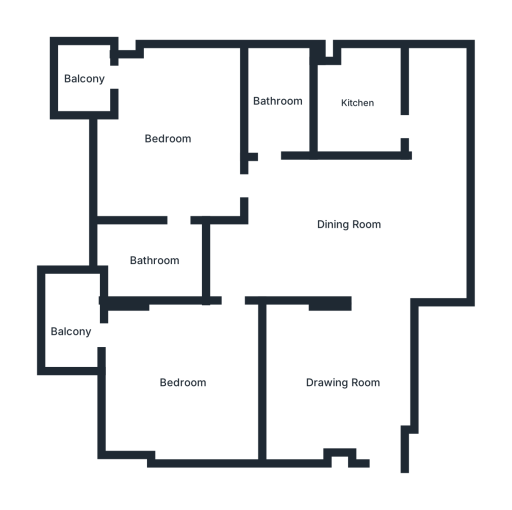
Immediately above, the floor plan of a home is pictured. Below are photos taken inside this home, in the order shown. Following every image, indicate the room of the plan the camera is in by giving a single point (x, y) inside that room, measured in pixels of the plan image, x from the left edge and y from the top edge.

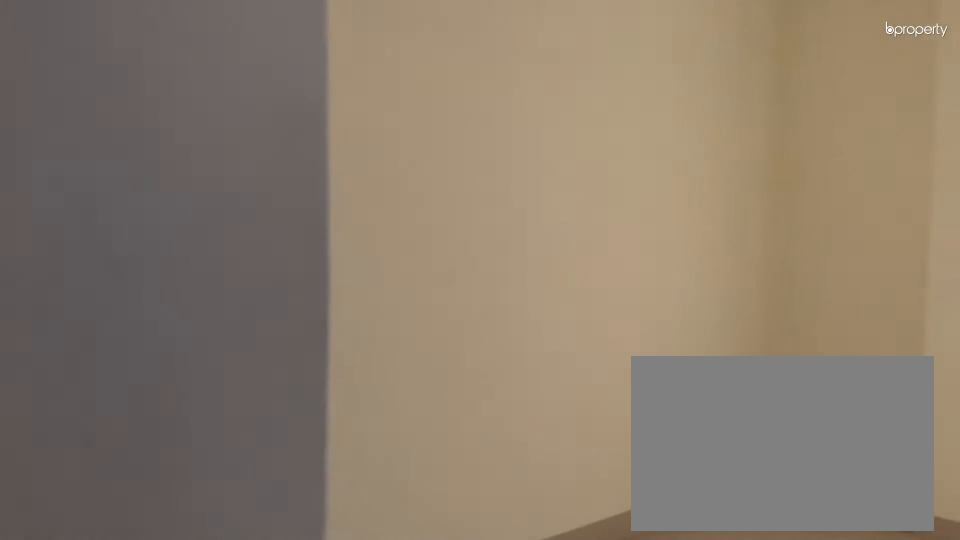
(342, 385)
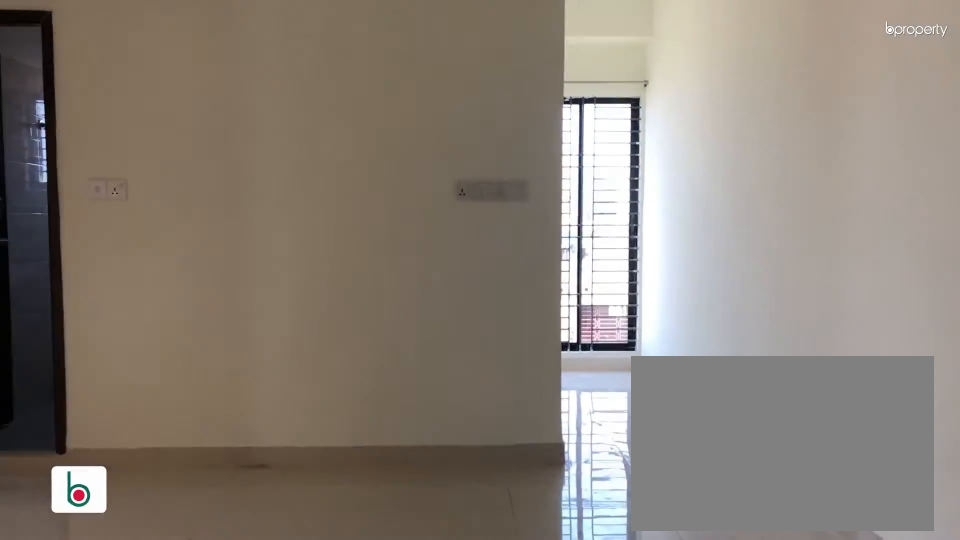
(348, 226)
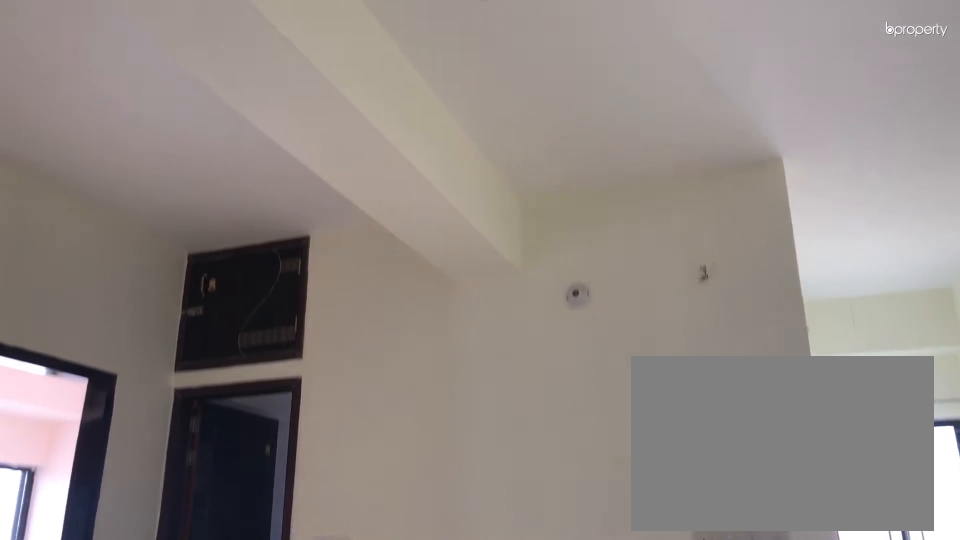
(348, 225)
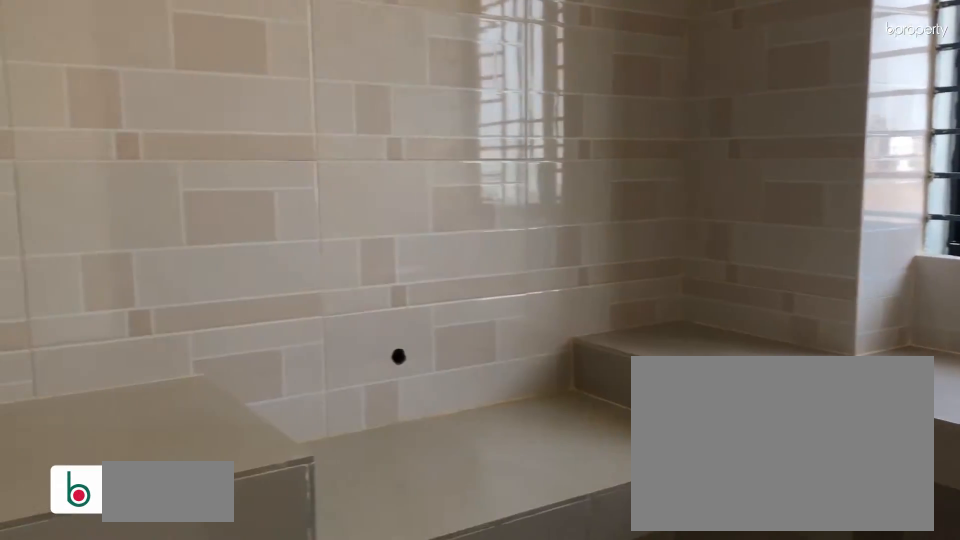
(358, 103)
